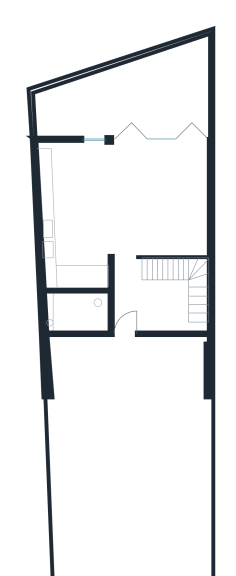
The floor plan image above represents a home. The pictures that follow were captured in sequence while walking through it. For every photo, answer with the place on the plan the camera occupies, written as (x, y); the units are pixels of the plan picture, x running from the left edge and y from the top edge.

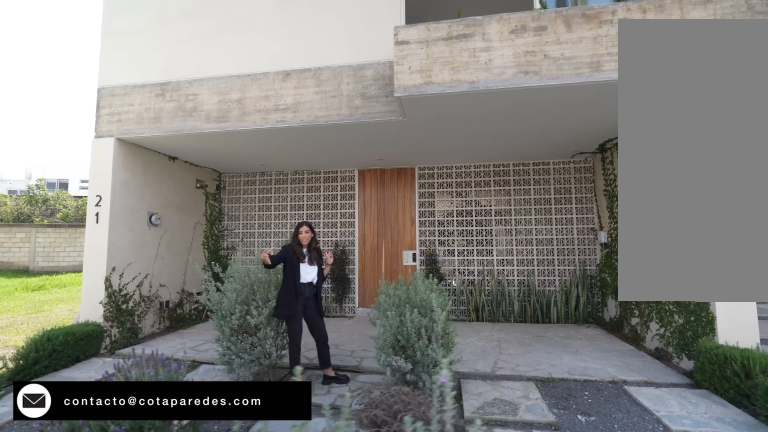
(155, 510)
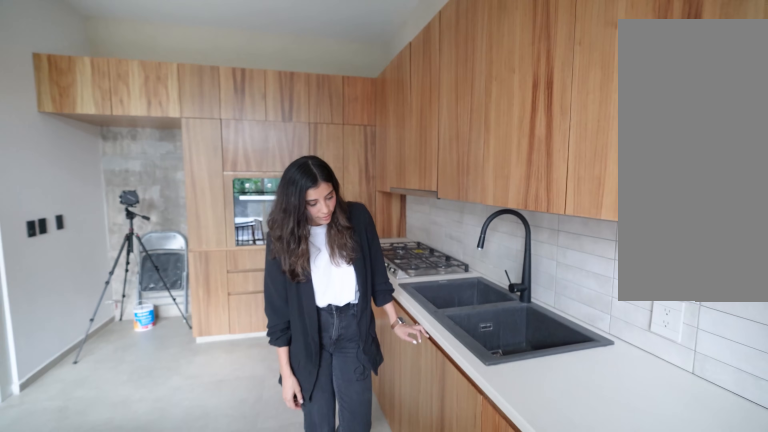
(65, 208)
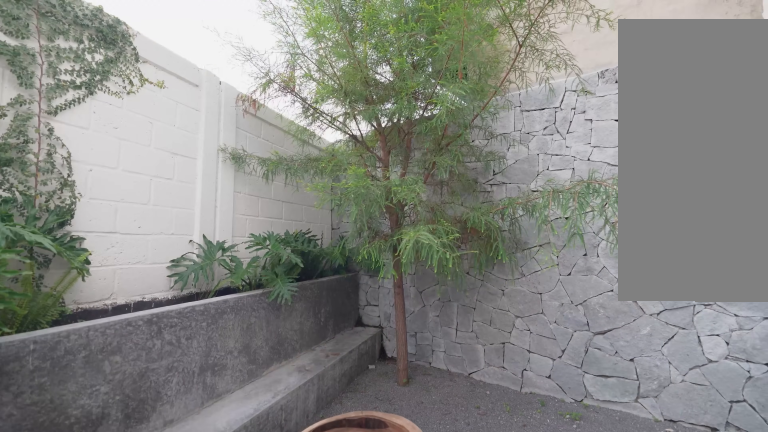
(121, 107)
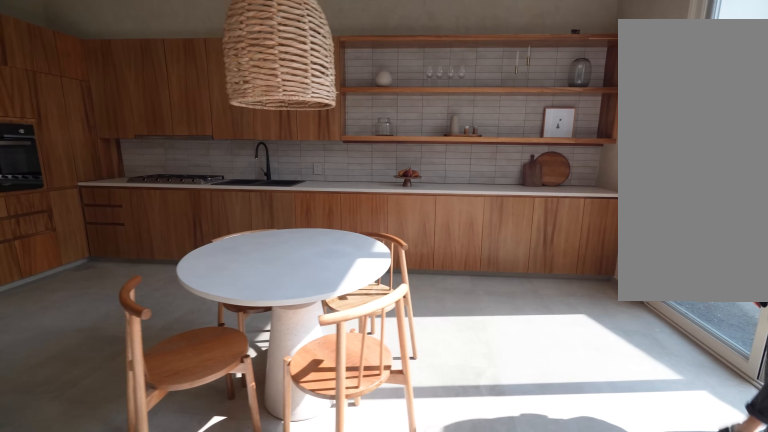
(123, 157)
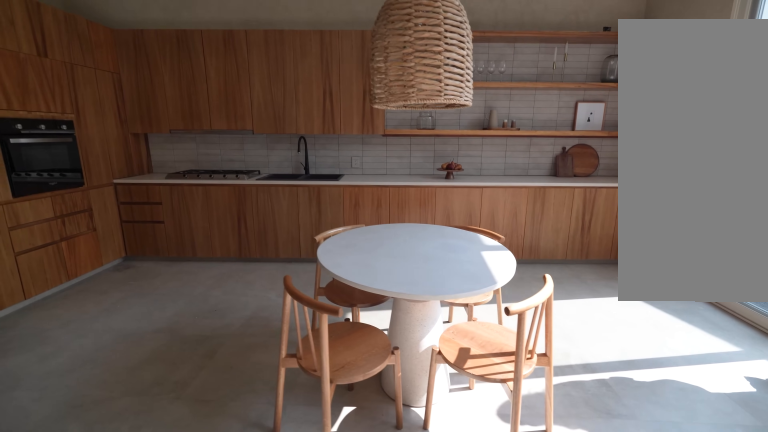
(117, 157)
